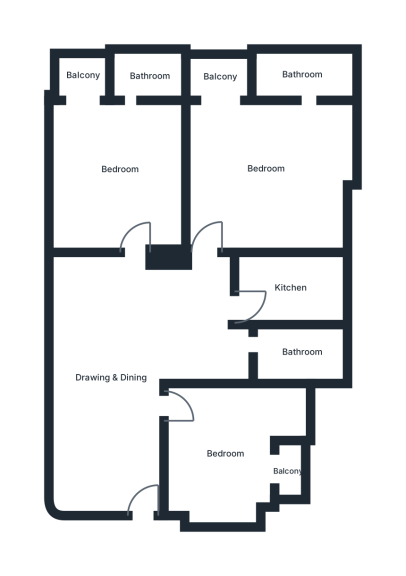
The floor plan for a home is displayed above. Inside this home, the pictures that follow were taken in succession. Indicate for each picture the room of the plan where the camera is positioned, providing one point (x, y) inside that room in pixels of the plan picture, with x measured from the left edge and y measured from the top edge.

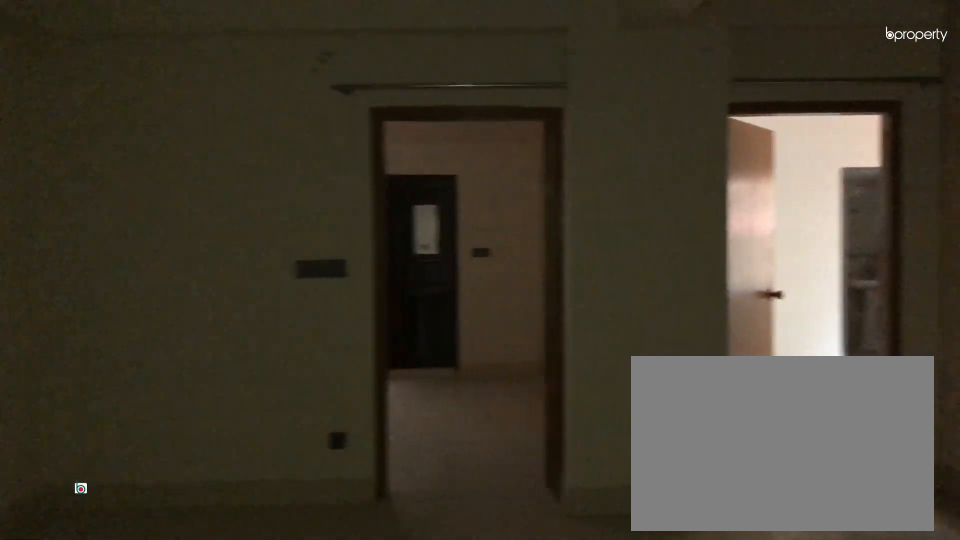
(116, 375)
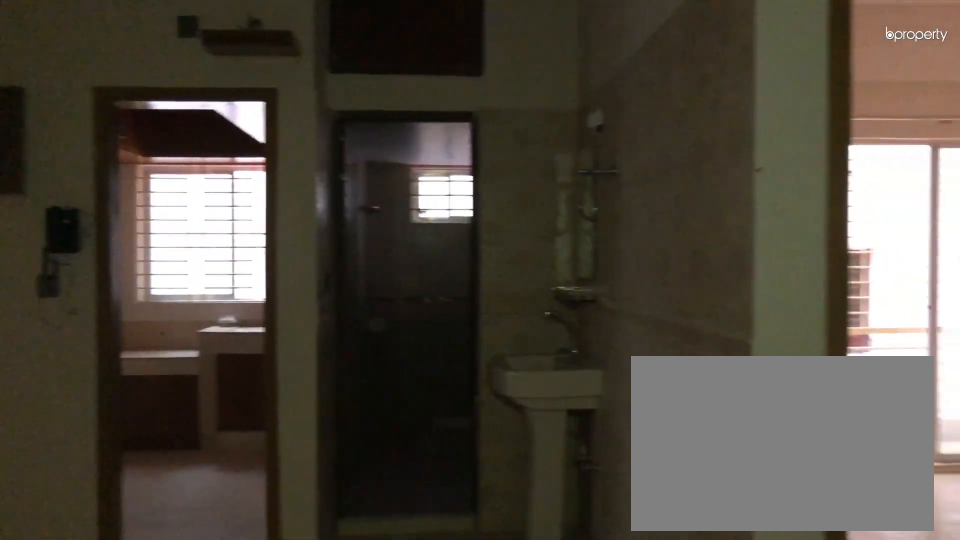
(116, 375)
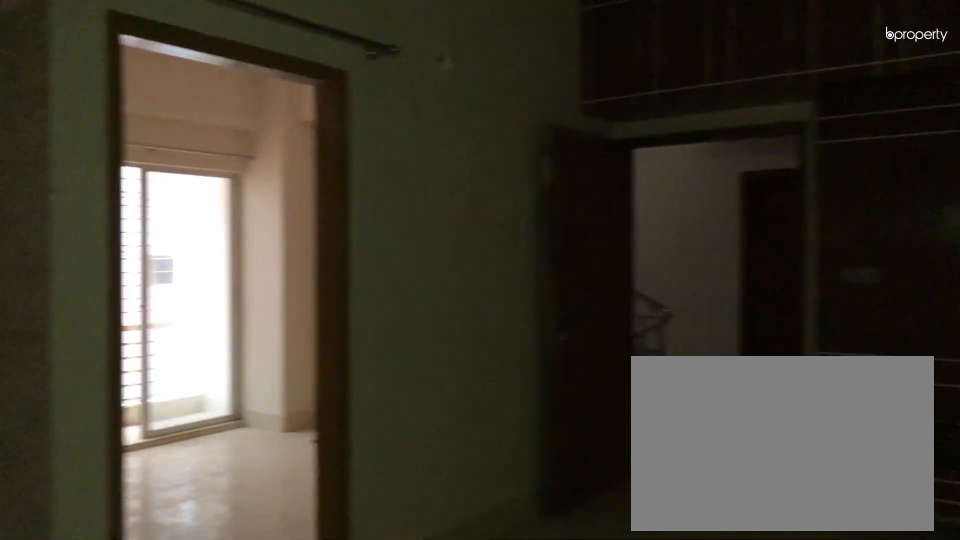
(116, 375)
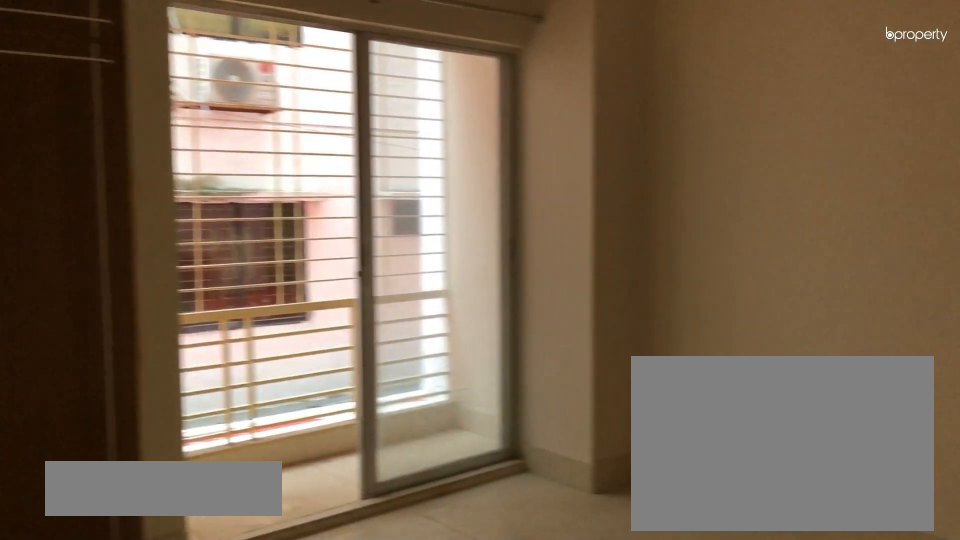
(225, 455)
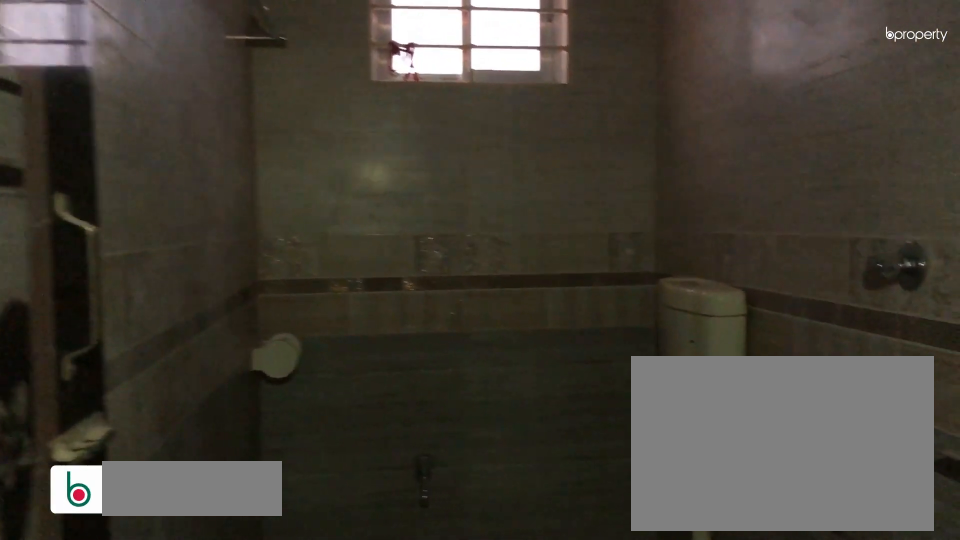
(303, 352)
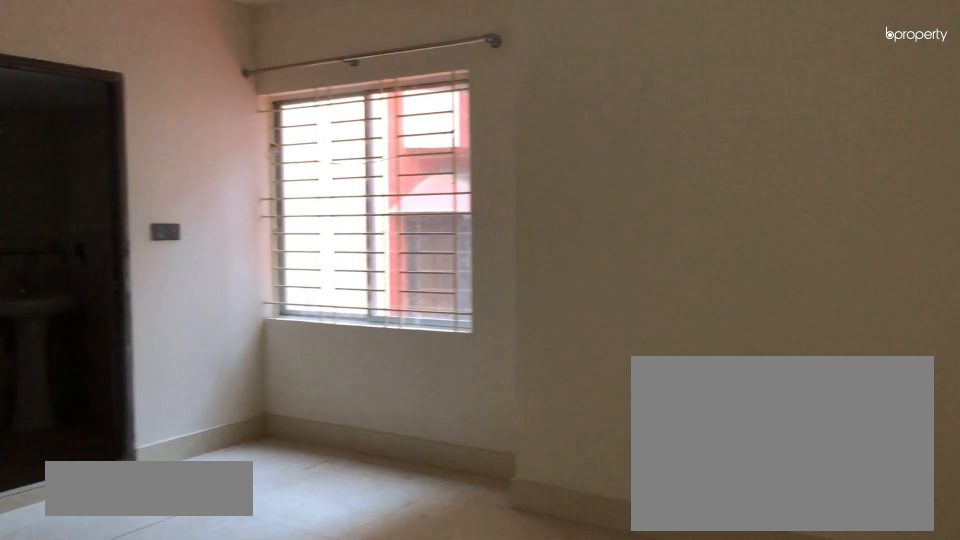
(268, 169)
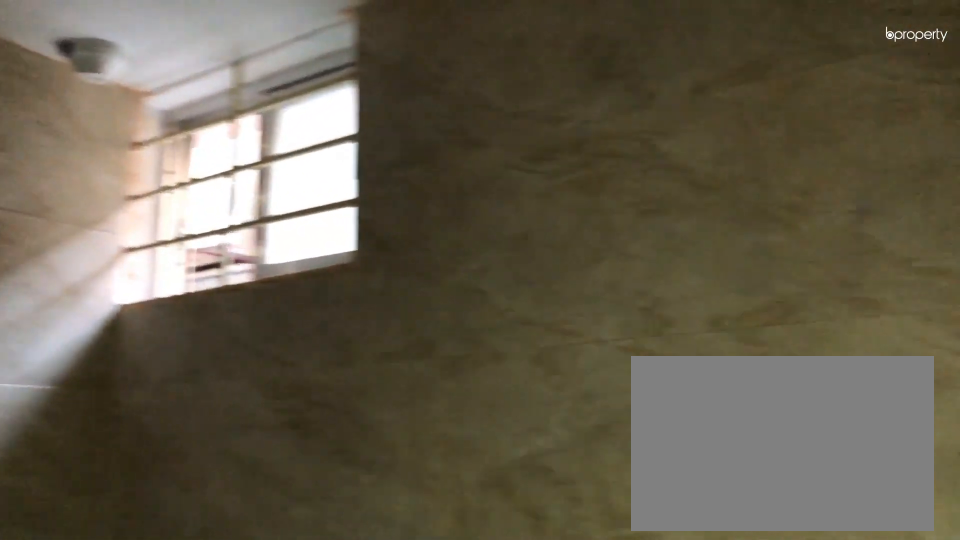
(305, 78)
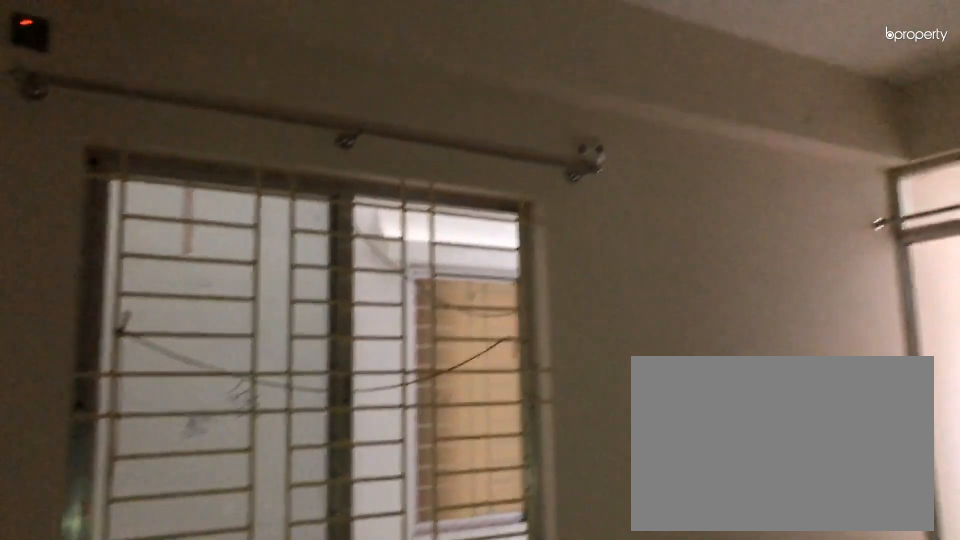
(123, 168)
